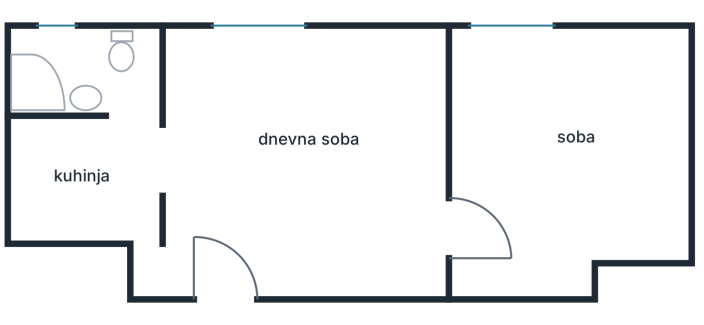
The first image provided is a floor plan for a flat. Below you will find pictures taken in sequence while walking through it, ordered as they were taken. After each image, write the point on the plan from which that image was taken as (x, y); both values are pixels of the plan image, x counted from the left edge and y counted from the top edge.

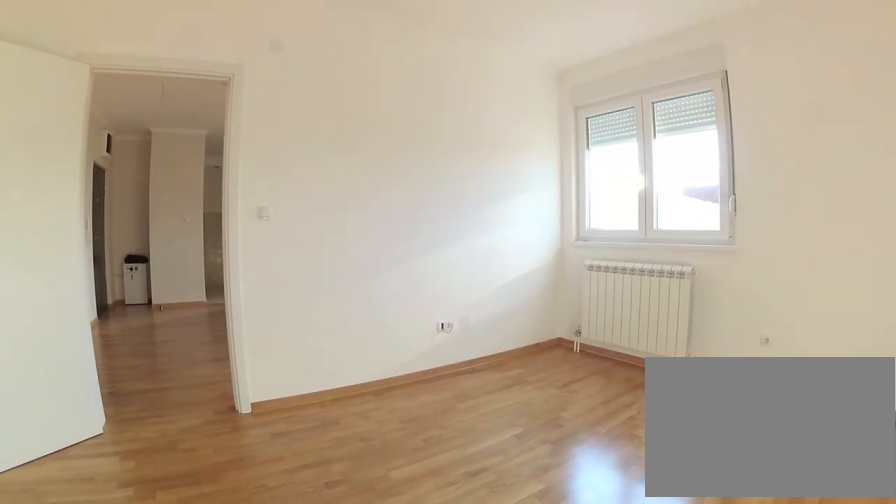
(610, 231)
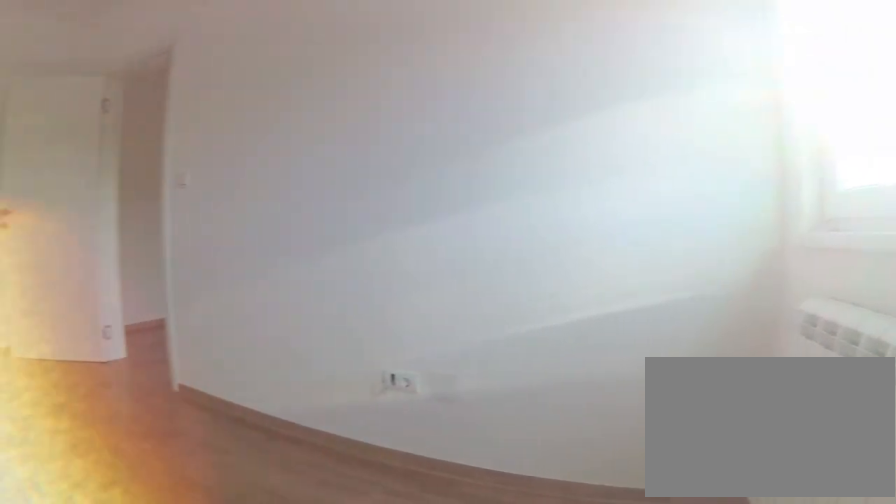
(593, 69)
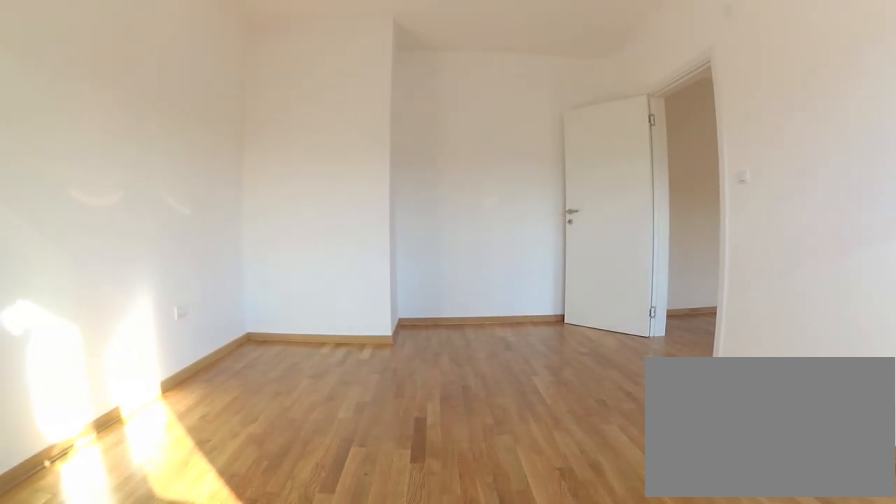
(578, 57)
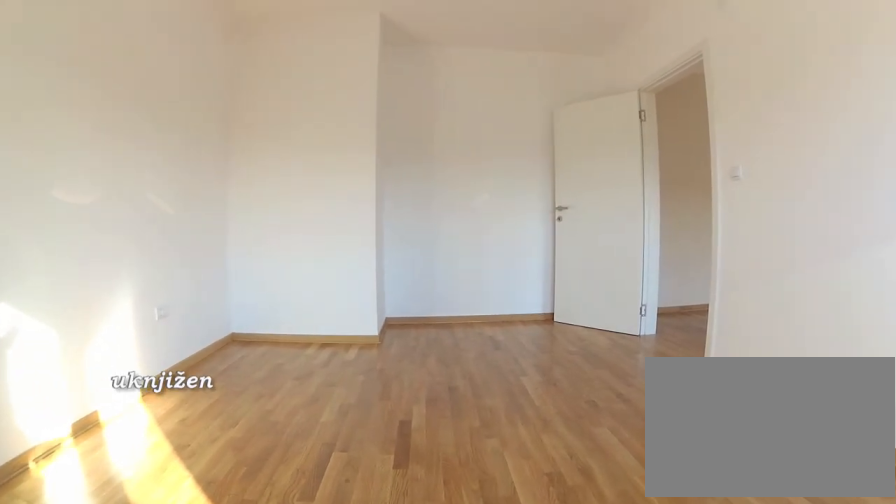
(575, 60)
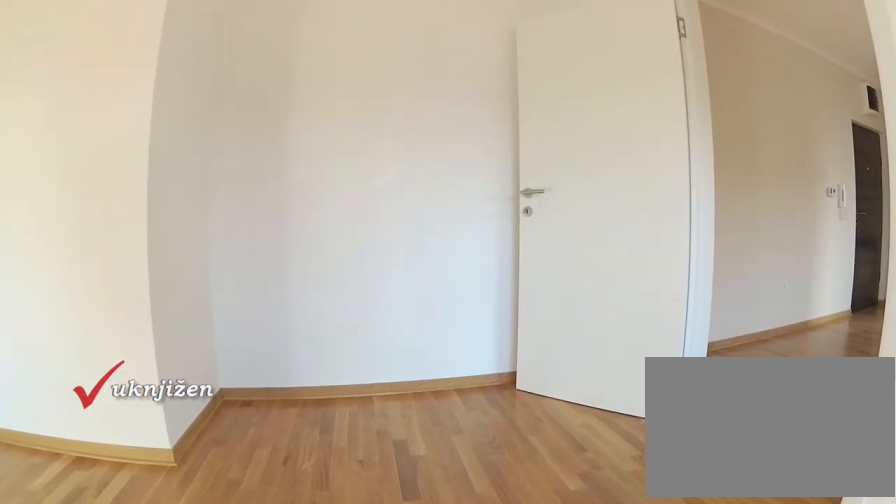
(552, 146)
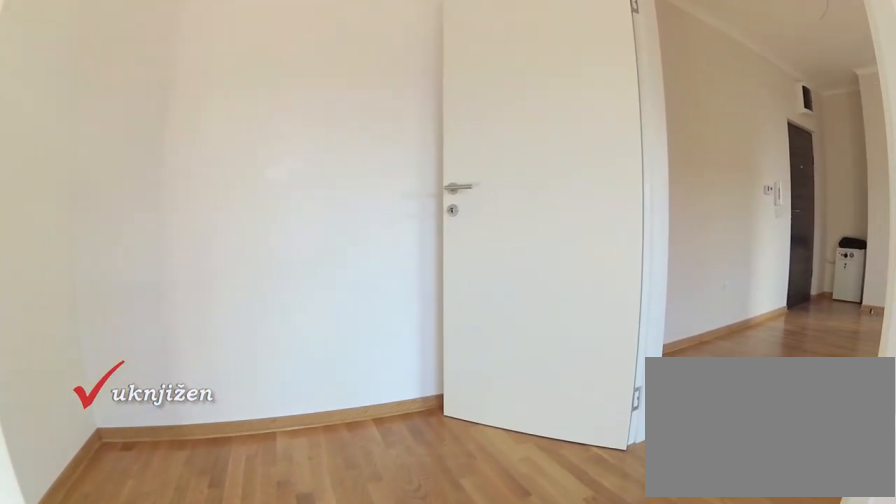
(545, 165)
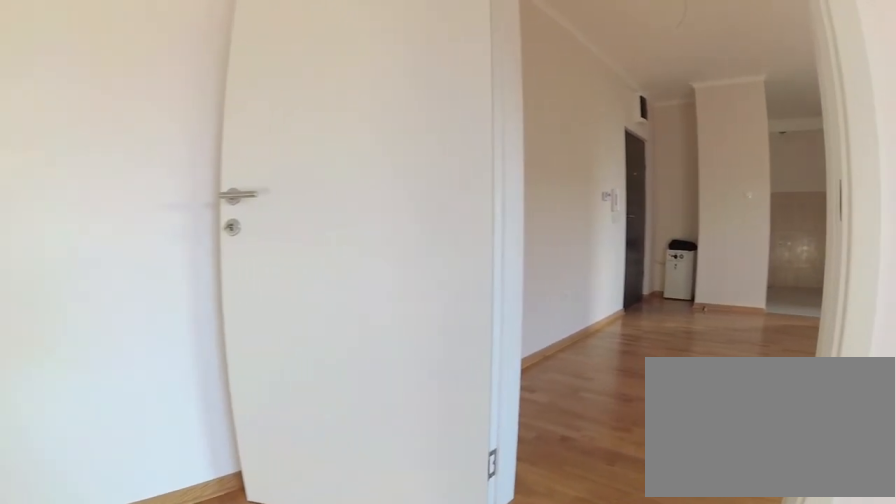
(535, 194)
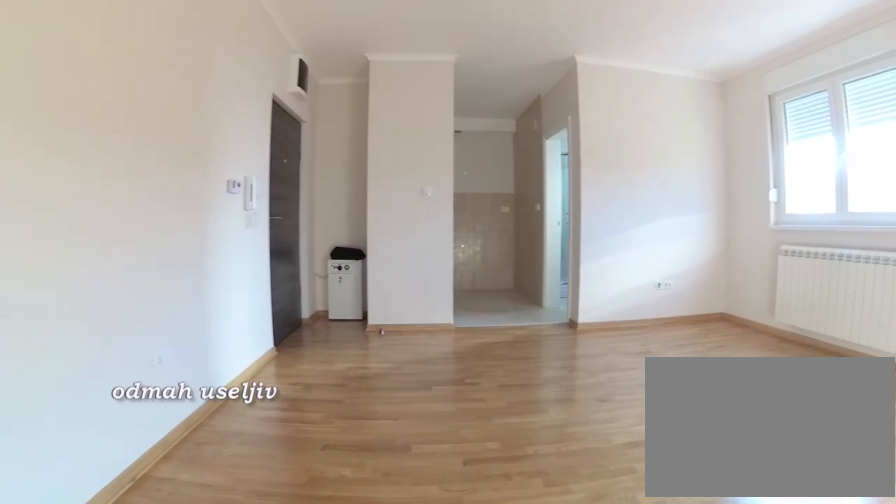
(454, 225)
